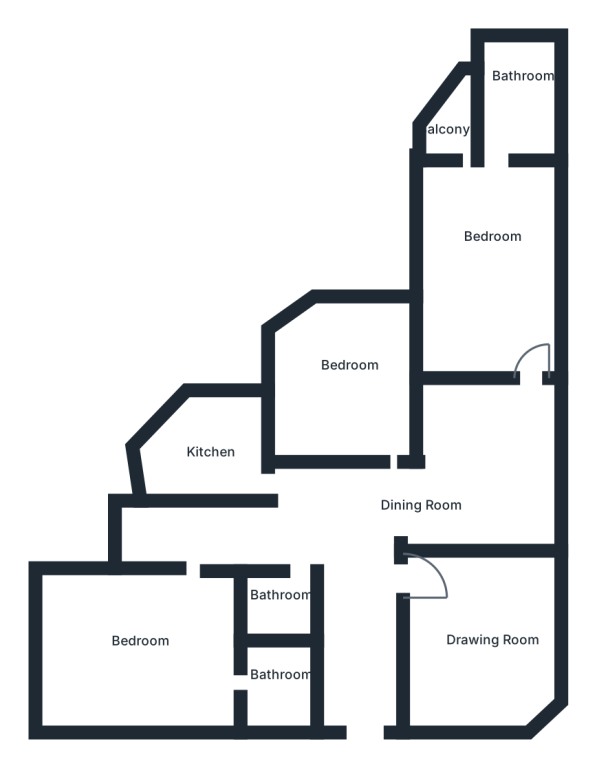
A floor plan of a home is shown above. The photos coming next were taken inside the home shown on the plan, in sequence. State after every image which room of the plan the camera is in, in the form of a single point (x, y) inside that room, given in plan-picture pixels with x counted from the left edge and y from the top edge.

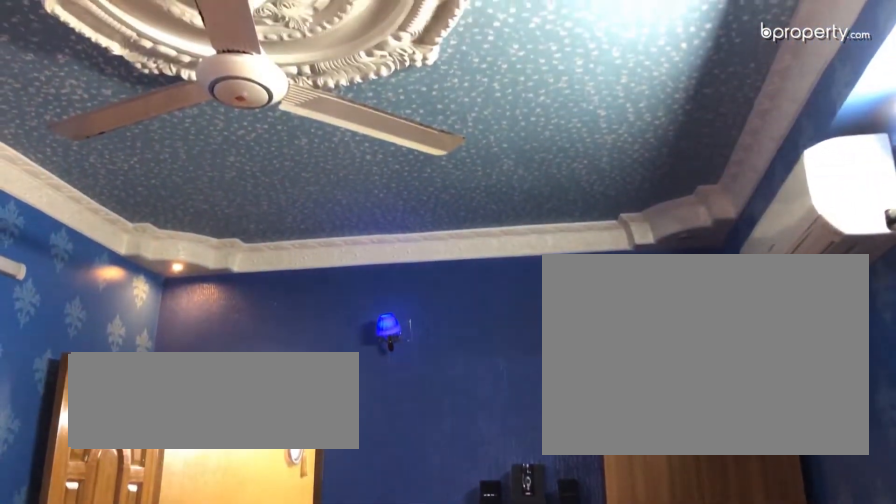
(507, 242)
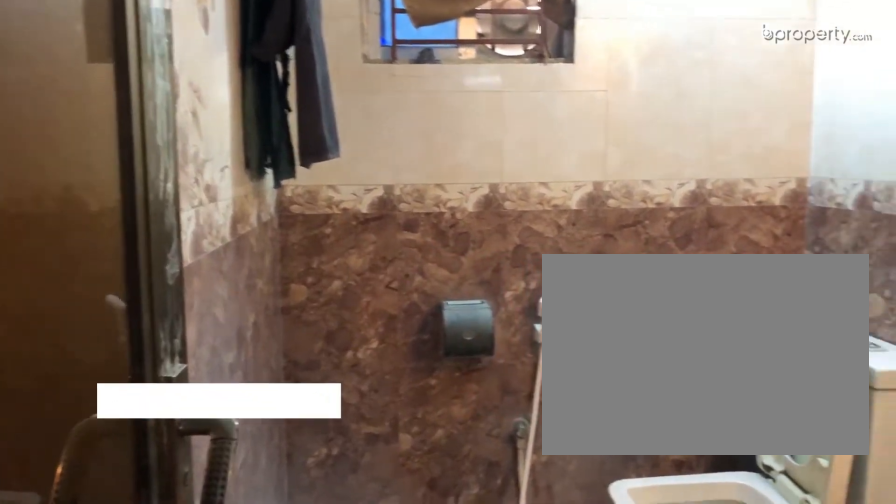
(515, 103)
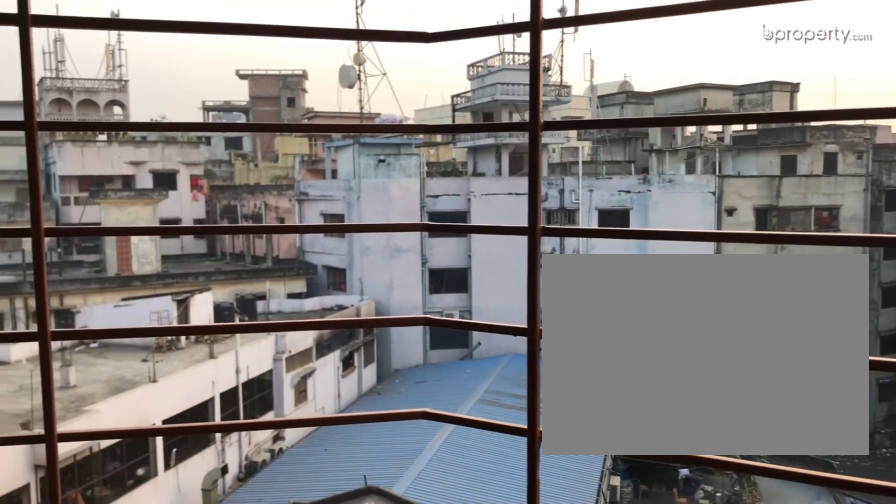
(459, 129)
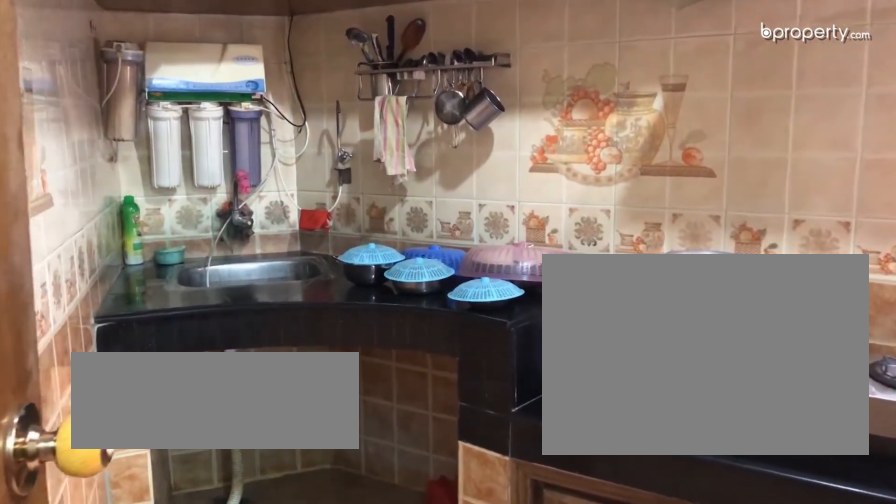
(211, 458)
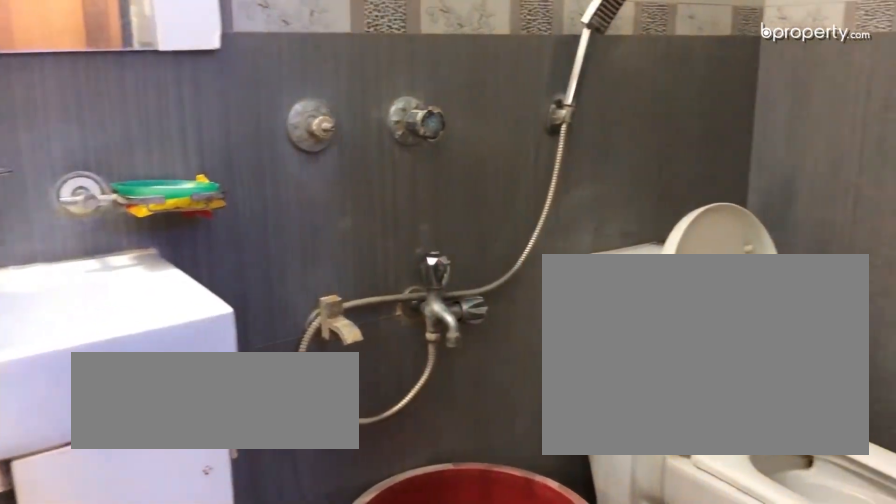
(284, 679)
